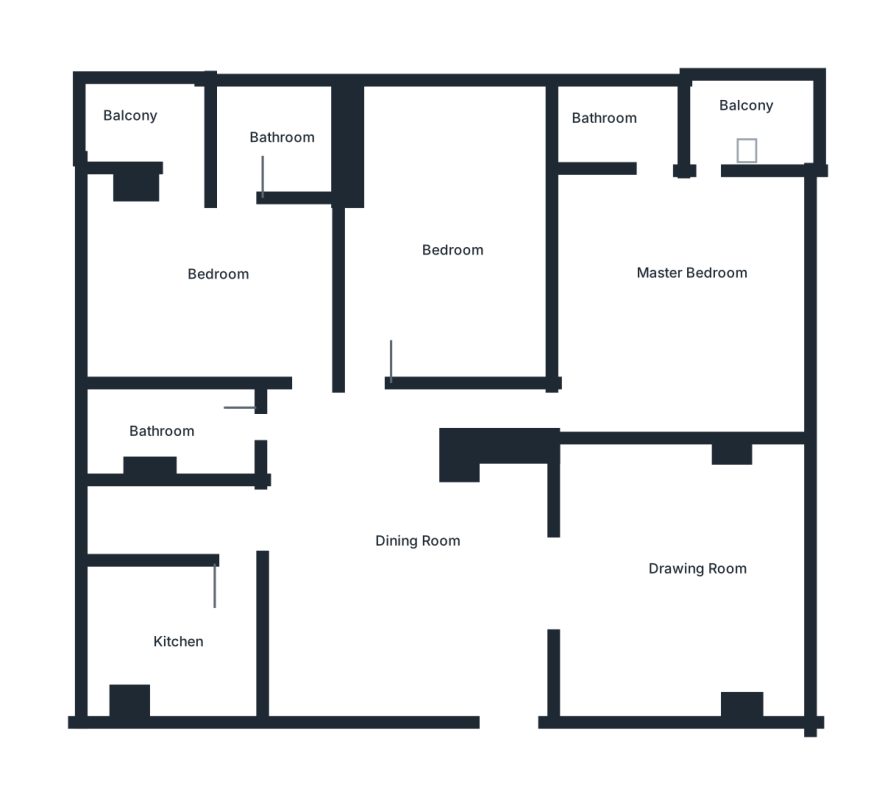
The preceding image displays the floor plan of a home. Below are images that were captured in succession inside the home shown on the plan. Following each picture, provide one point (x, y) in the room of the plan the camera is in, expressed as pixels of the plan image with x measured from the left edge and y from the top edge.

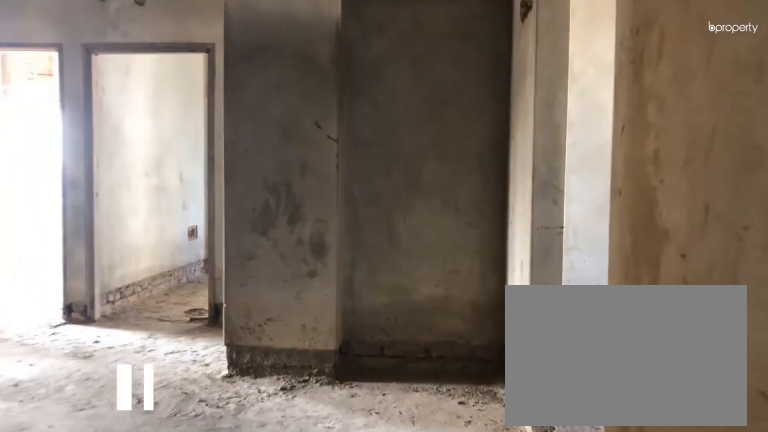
(502, 692)
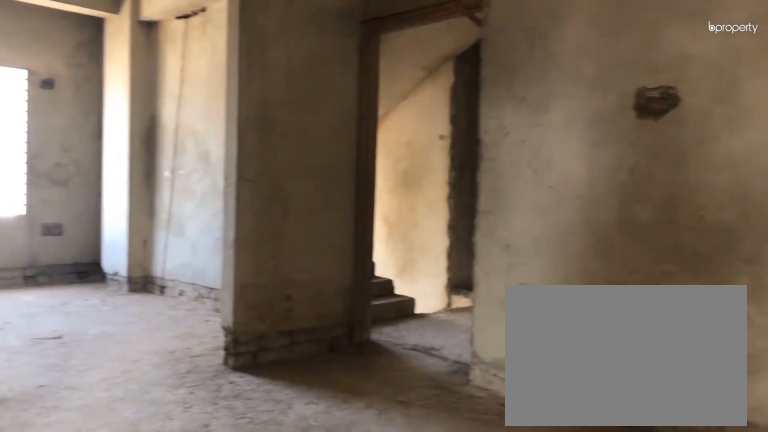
(418, 530)
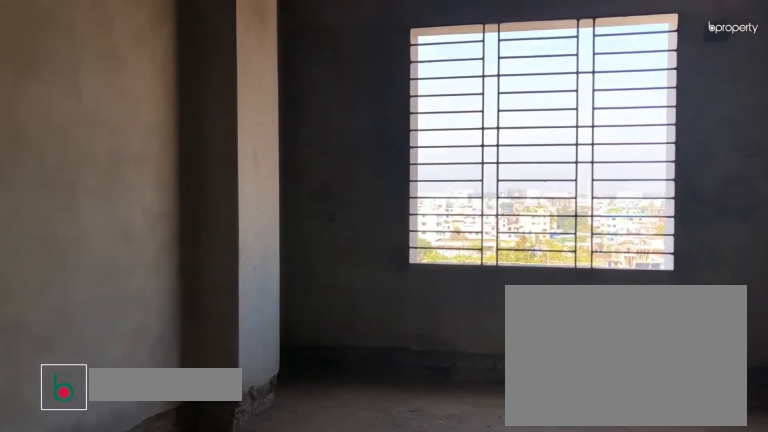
(695, 581)
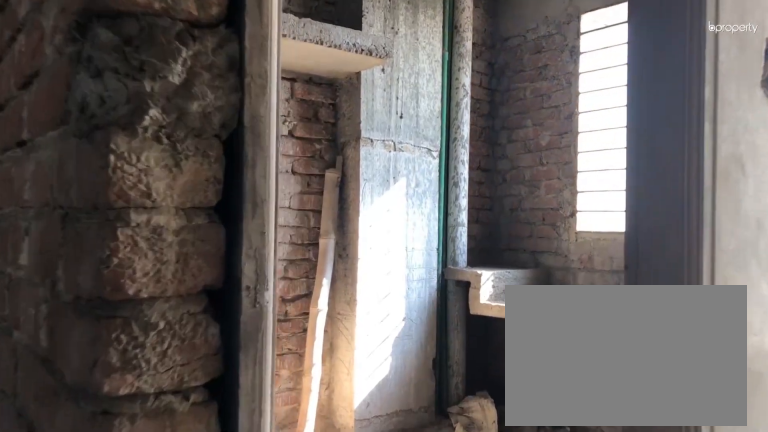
(165, 646)
